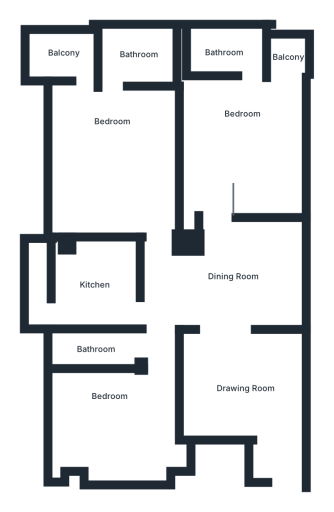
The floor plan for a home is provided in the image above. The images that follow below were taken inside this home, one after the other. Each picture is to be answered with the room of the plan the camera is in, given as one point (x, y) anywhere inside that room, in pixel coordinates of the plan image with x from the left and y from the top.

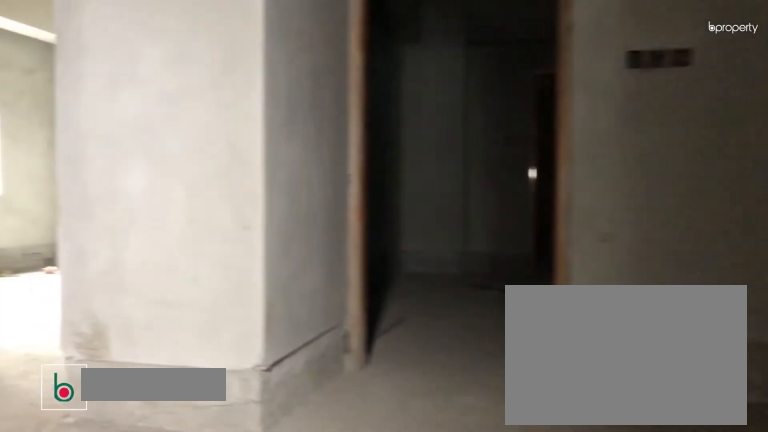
(234, 277)
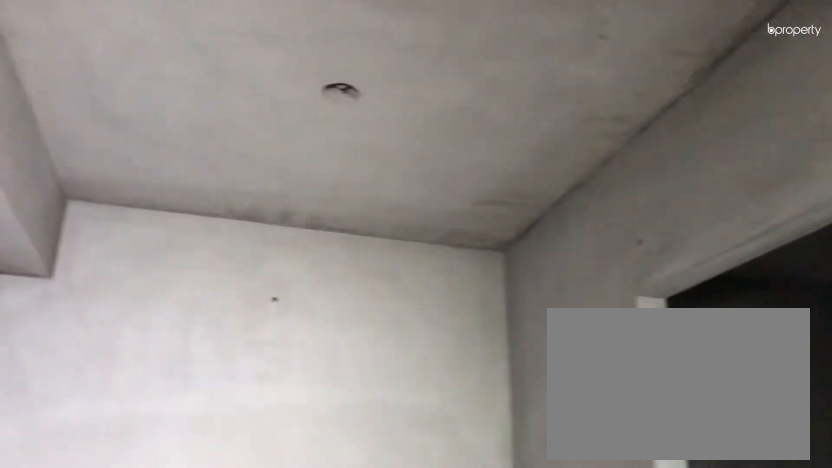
(235, 277)
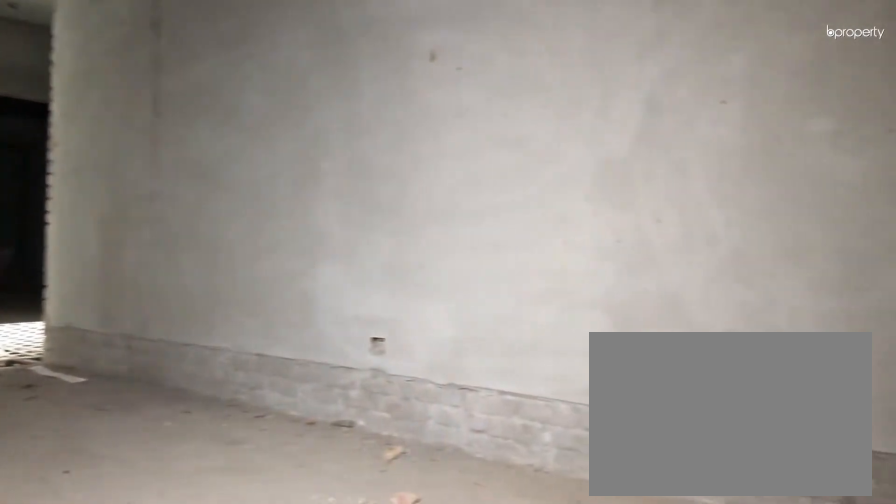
(242, 152)
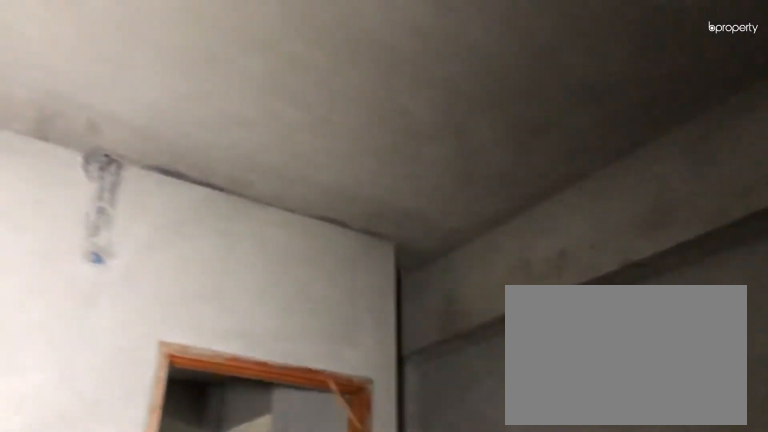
(242, 152)
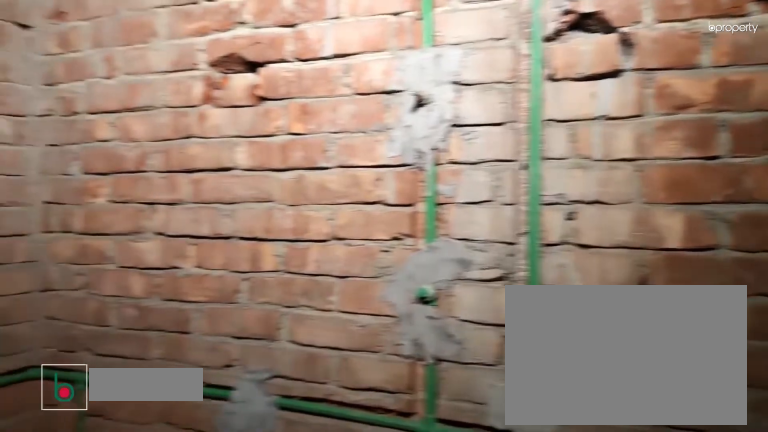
(228, 56)
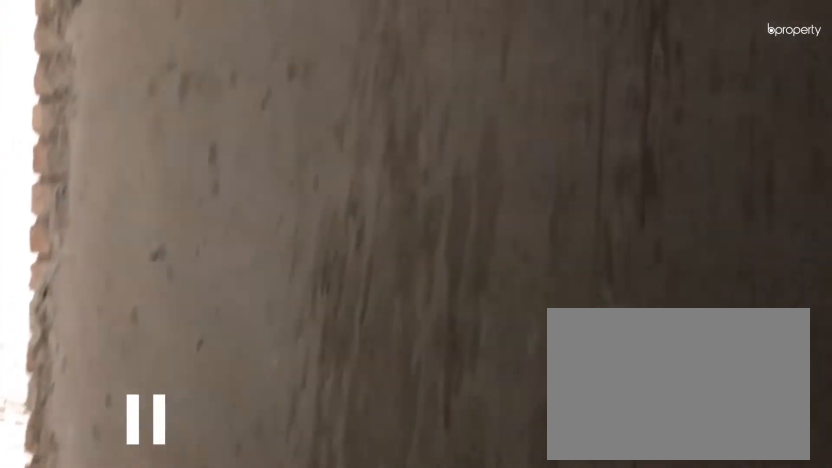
(285, 59)
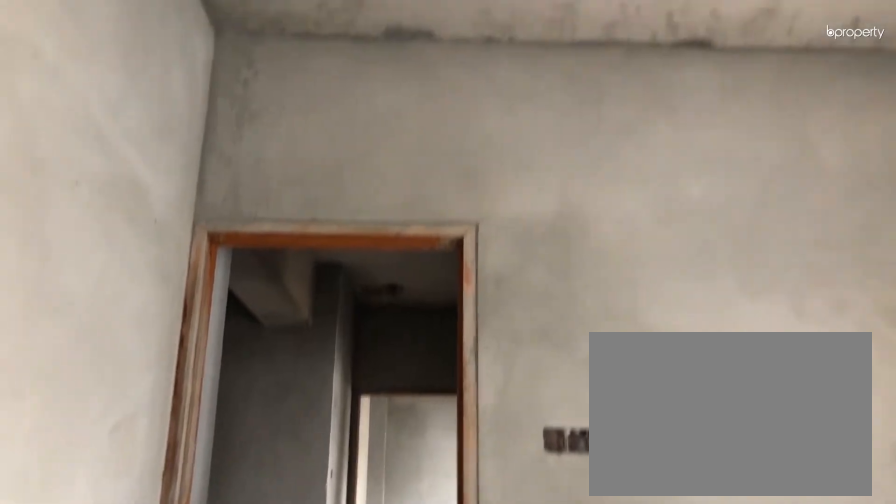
(113, 166)
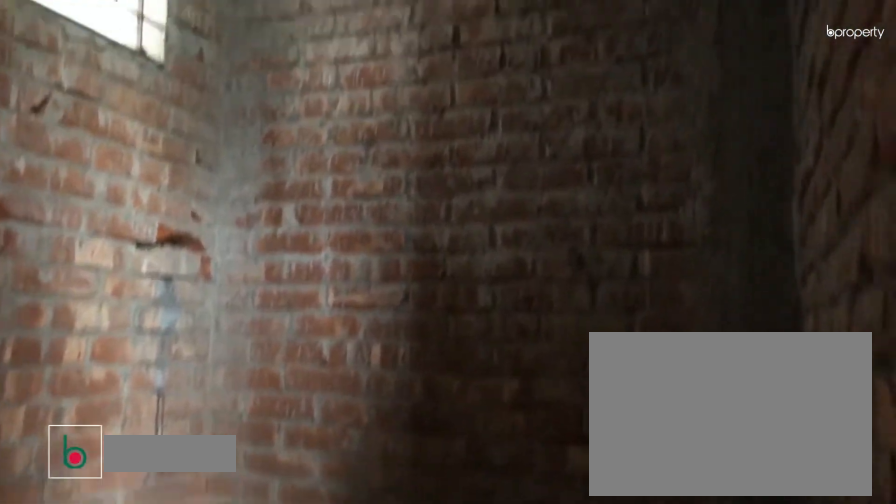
(142, 59)
